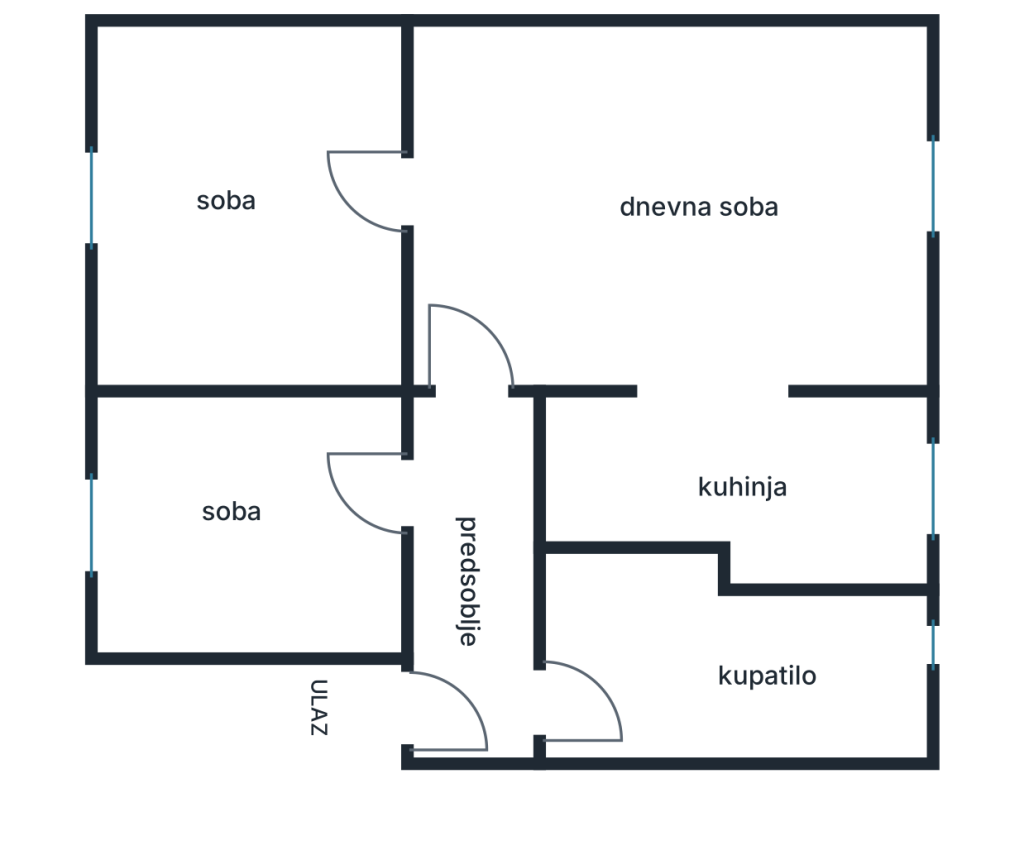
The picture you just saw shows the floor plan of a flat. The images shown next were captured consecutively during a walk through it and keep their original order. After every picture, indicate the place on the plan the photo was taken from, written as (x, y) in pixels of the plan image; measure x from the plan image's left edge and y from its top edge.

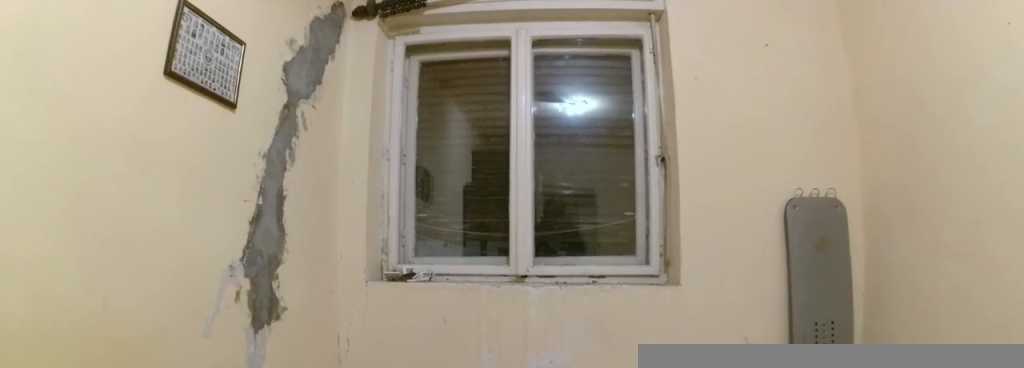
(285, 217)
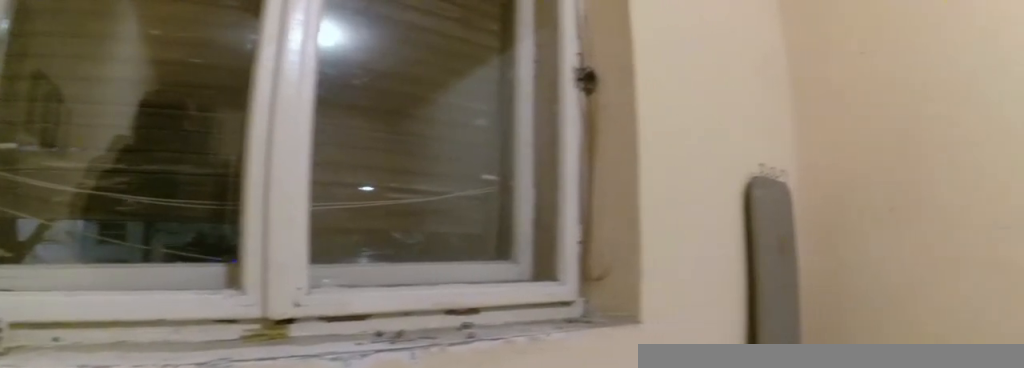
(154, 225)
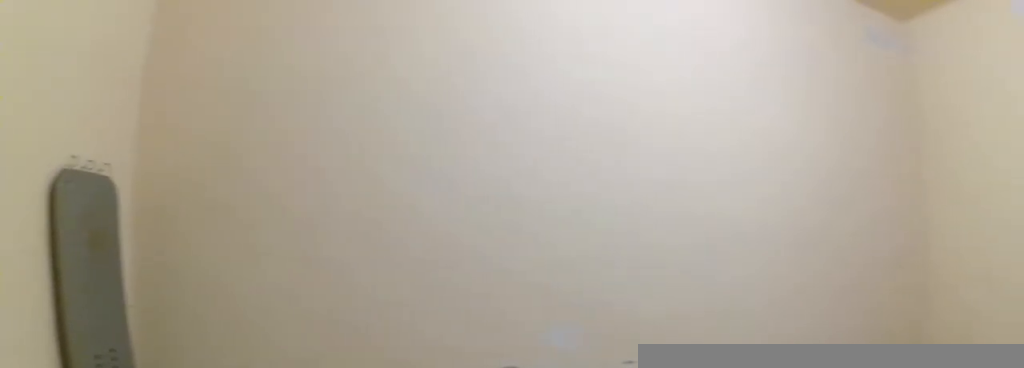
(120, 244)
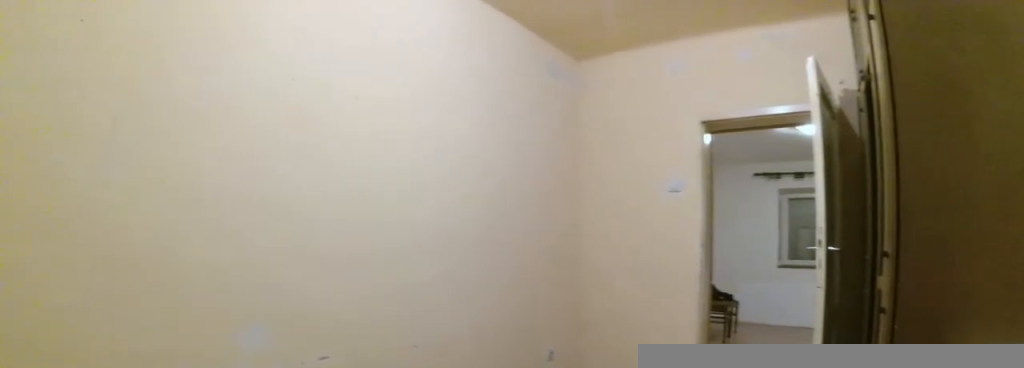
(104, 236)
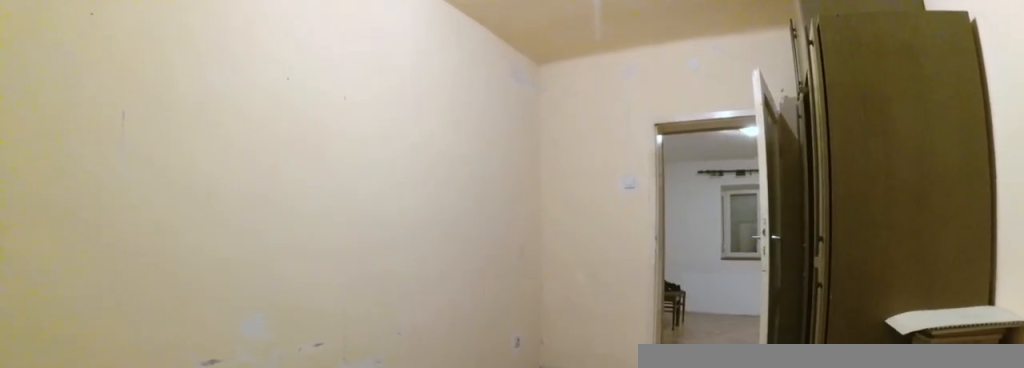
(97, 217)
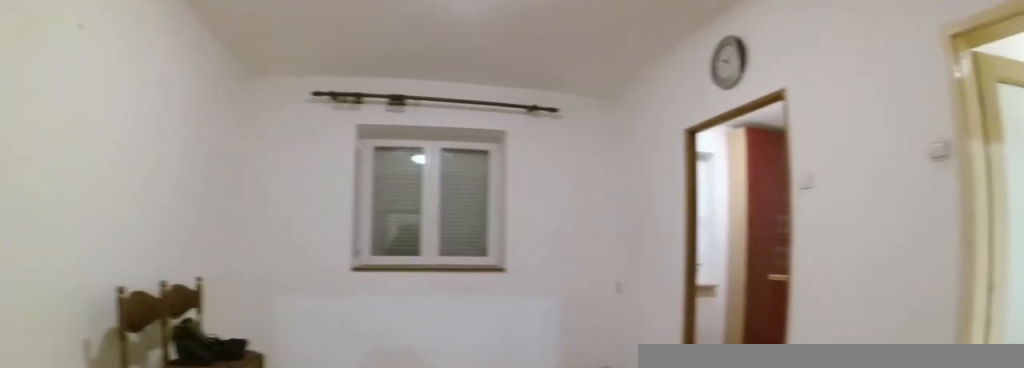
(429, 201)
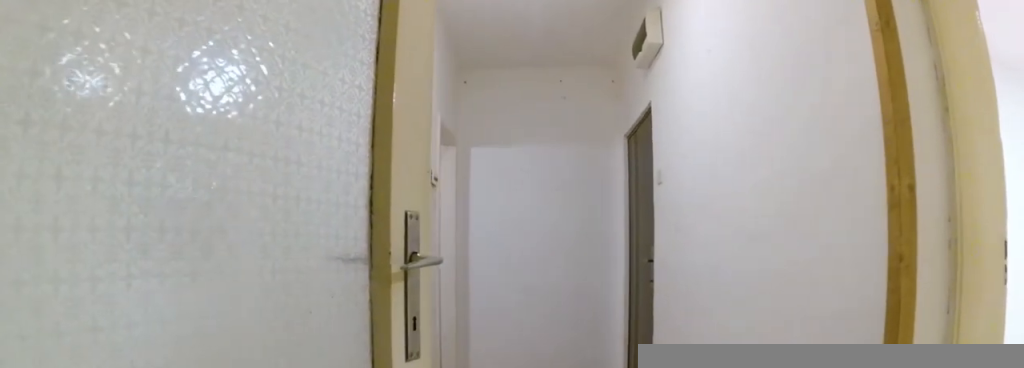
(464, 379)
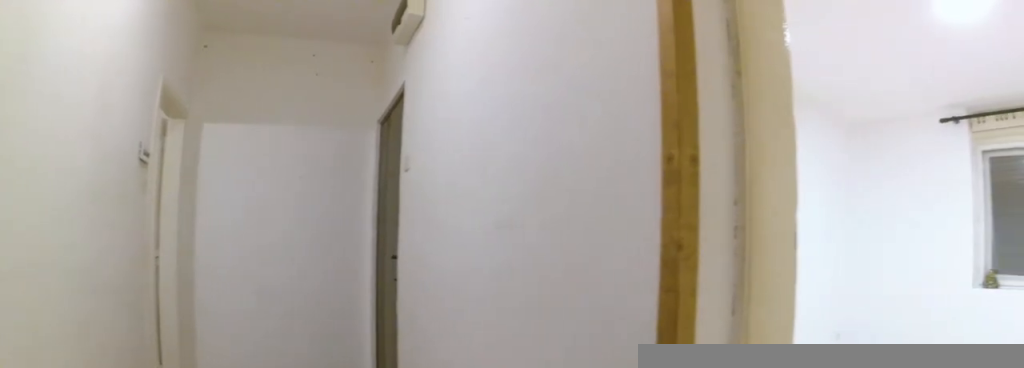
(490, 429)
